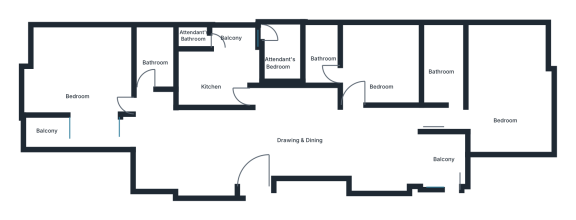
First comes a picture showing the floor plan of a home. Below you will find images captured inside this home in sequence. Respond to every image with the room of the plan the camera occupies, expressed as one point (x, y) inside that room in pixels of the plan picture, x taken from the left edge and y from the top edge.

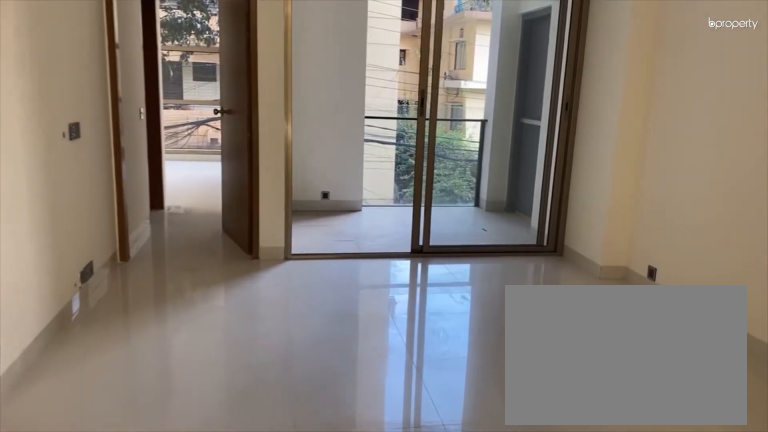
(344, 139)
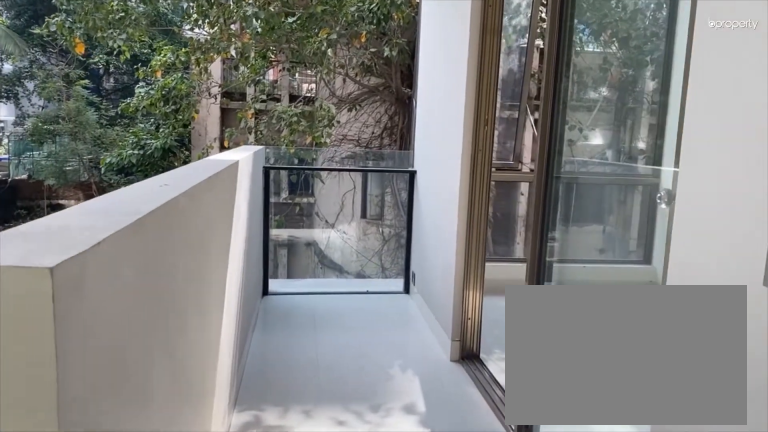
(54, 135)
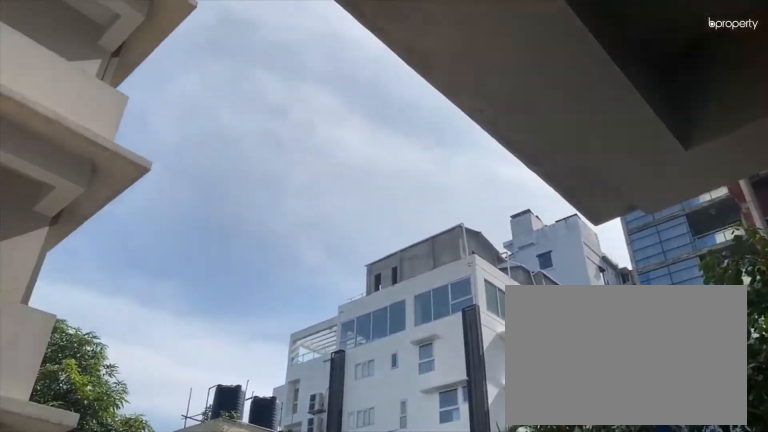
(54, 135)
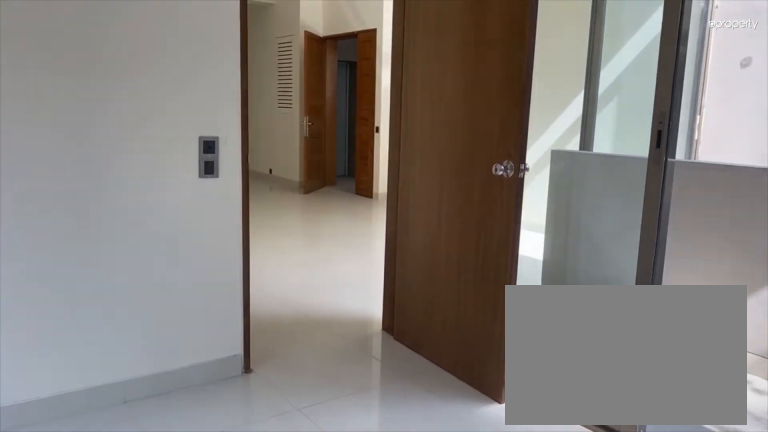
(77, 79)
